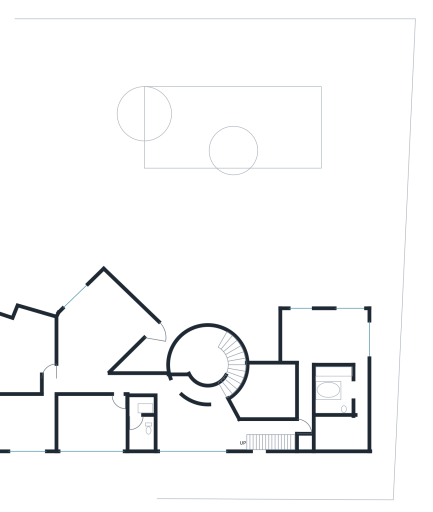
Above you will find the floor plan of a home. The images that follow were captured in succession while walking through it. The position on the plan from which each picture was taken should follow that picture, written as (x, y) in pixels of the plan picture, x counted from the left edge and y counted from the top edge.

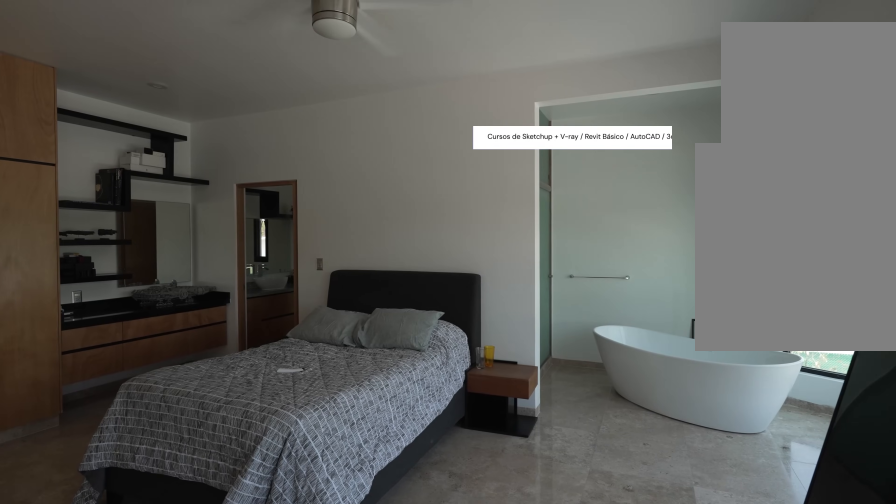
(28, 332)
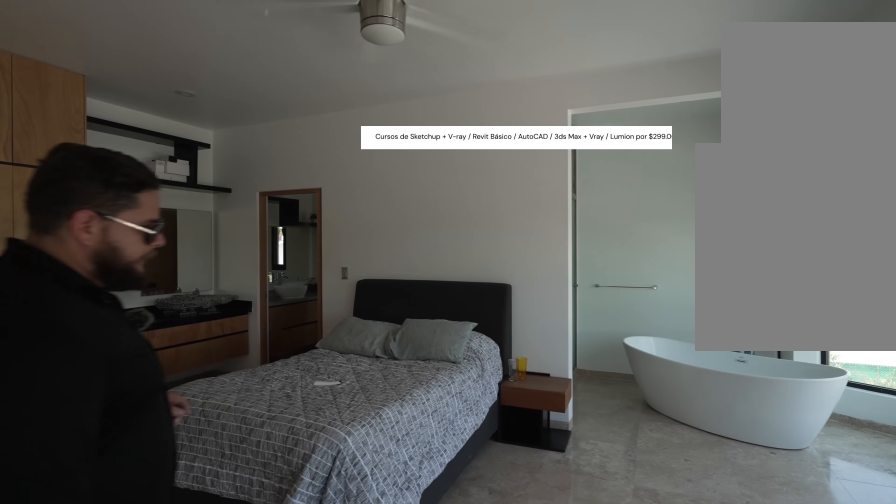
(28, 332)
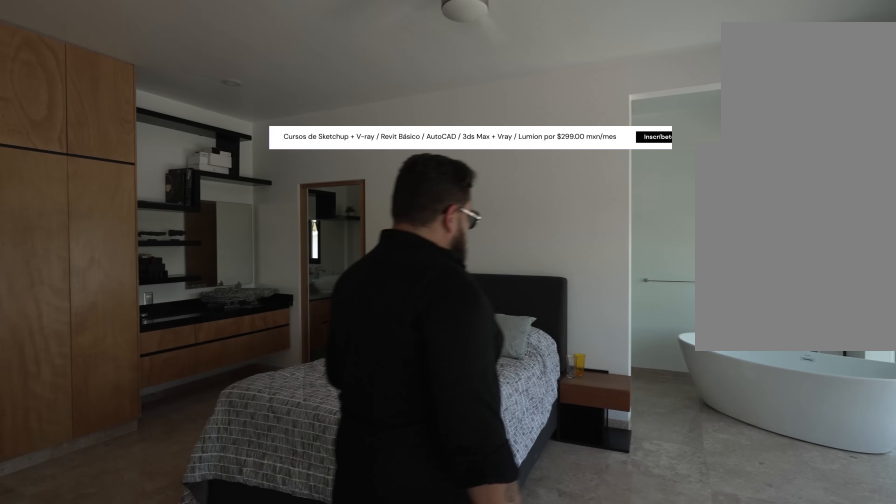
(28, 332)
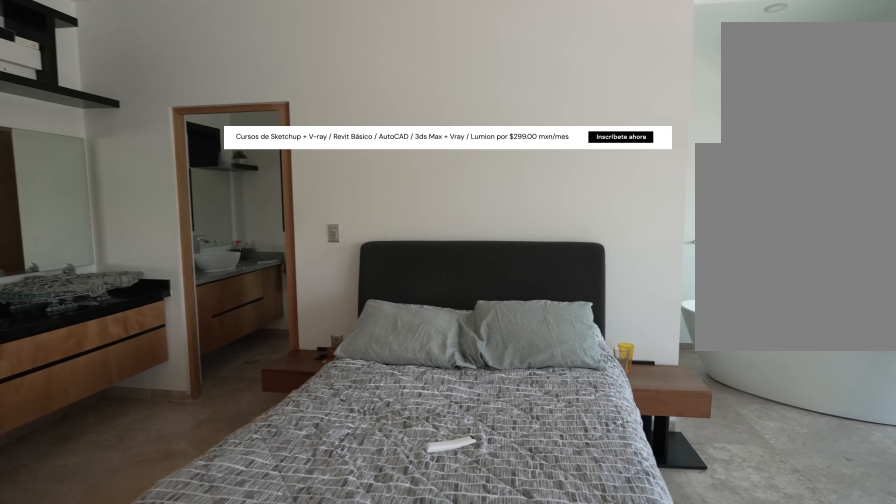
(6, 329)
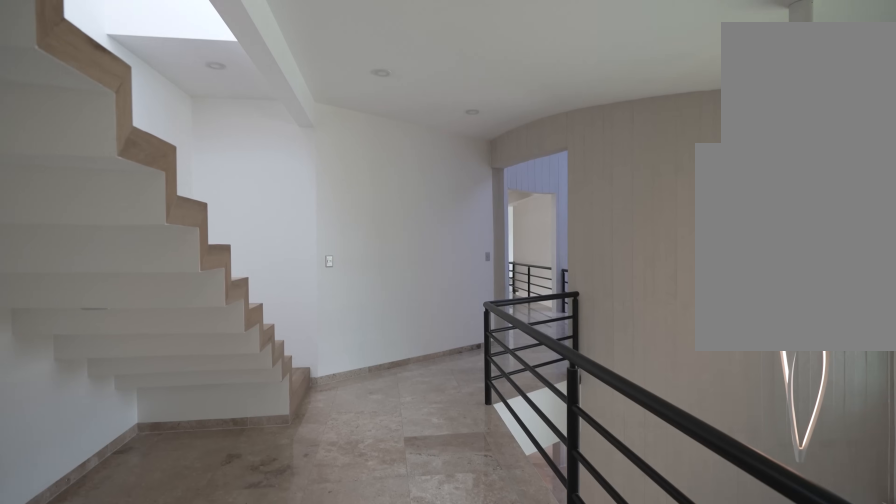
(294, 428)
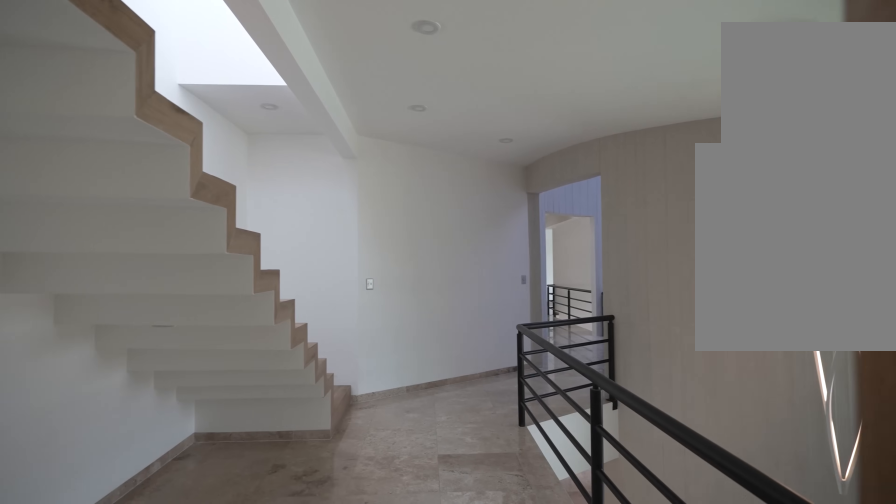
(299, 428)
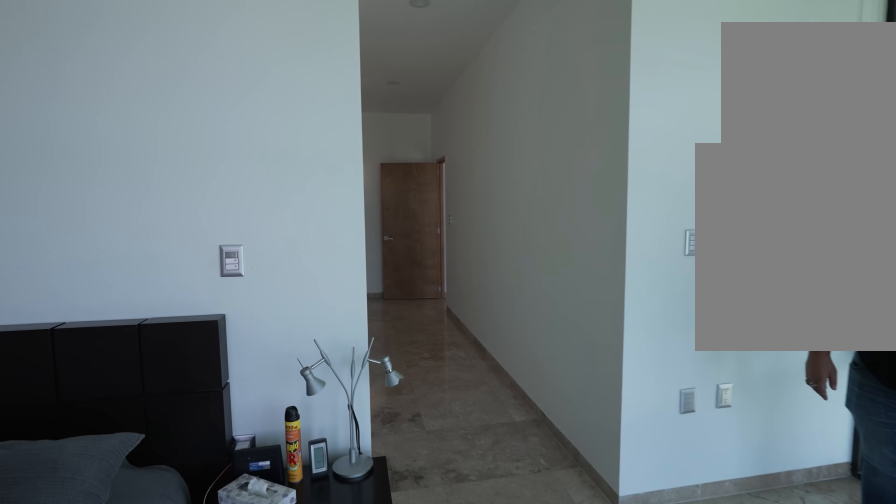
(305, 344)
